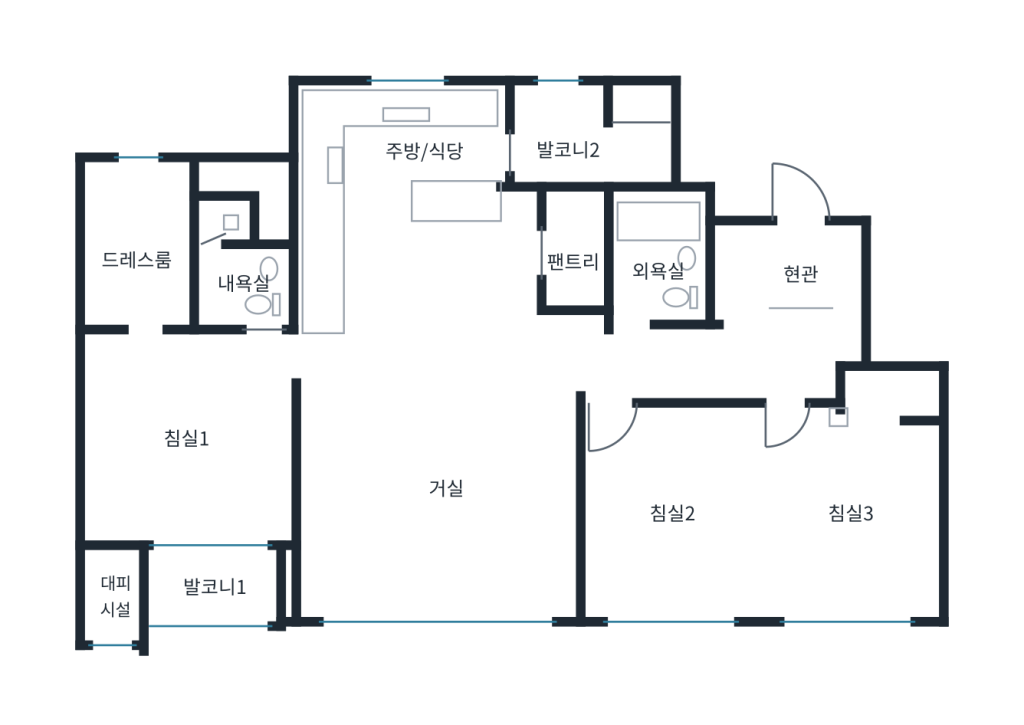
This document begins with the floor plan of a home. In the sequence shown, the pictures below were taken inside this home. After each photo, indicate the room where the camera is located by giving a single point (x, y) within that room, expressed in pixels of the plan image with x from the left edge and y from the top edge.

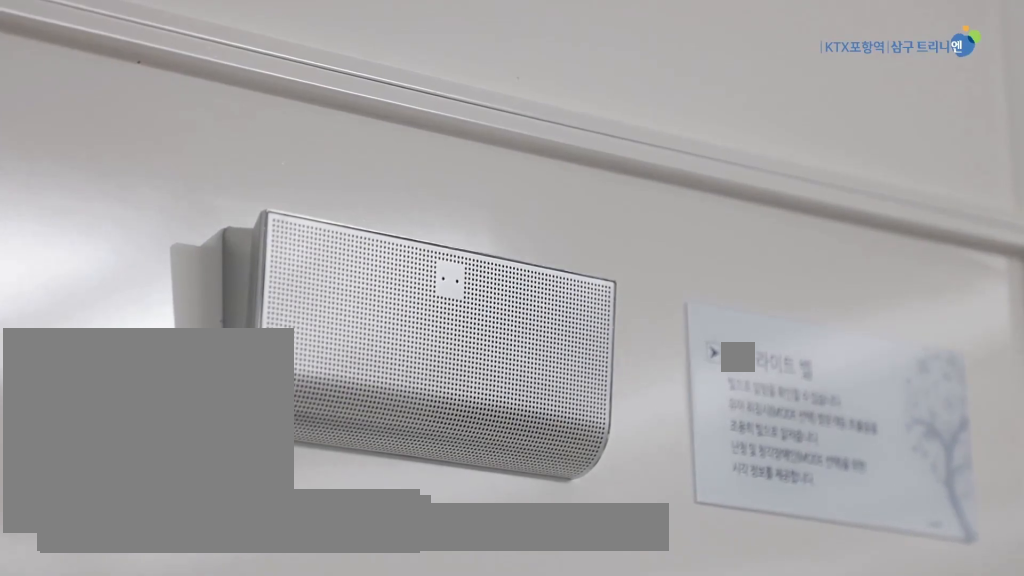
(439, 505)
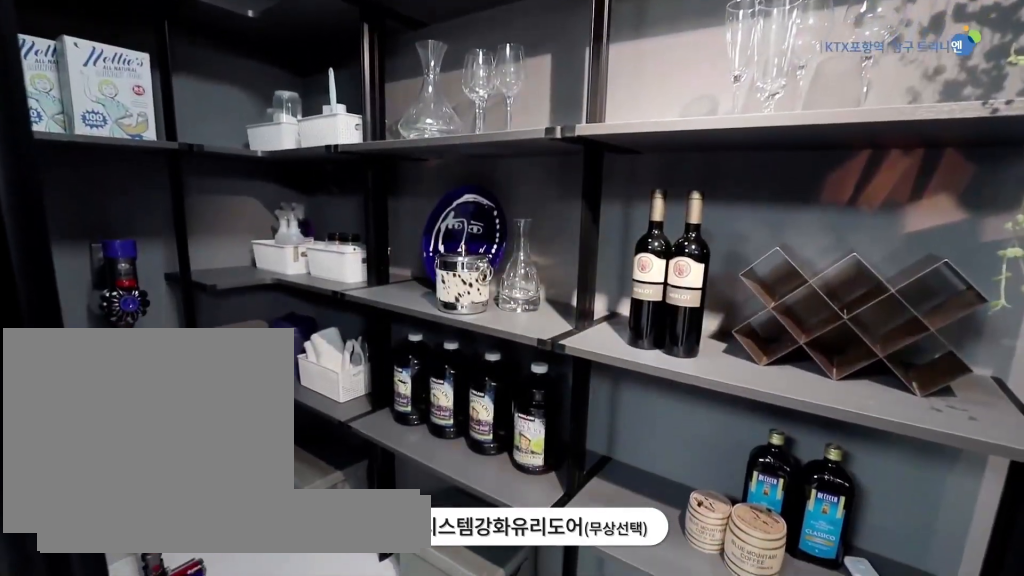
(574, 258)
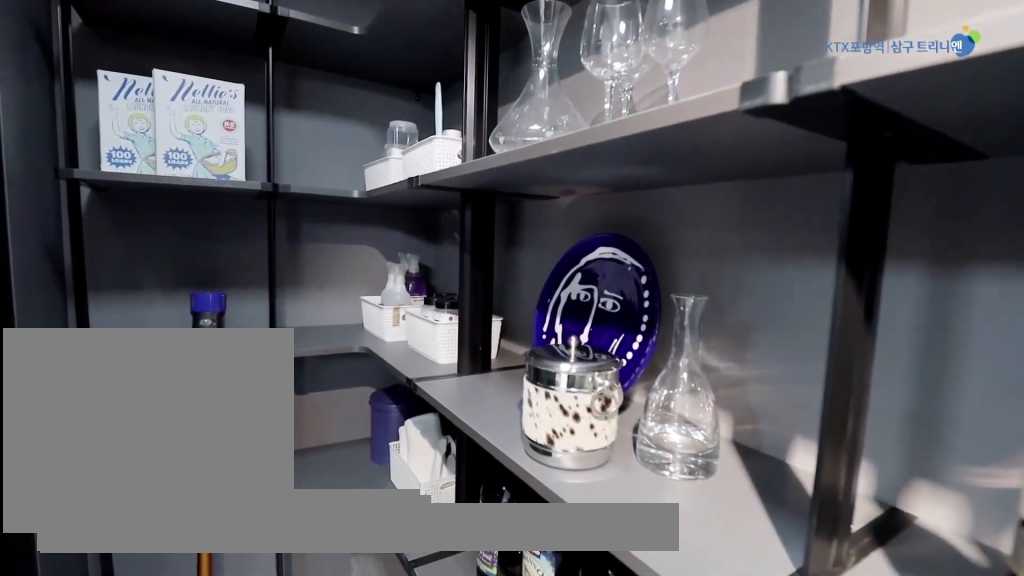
(574, 258)
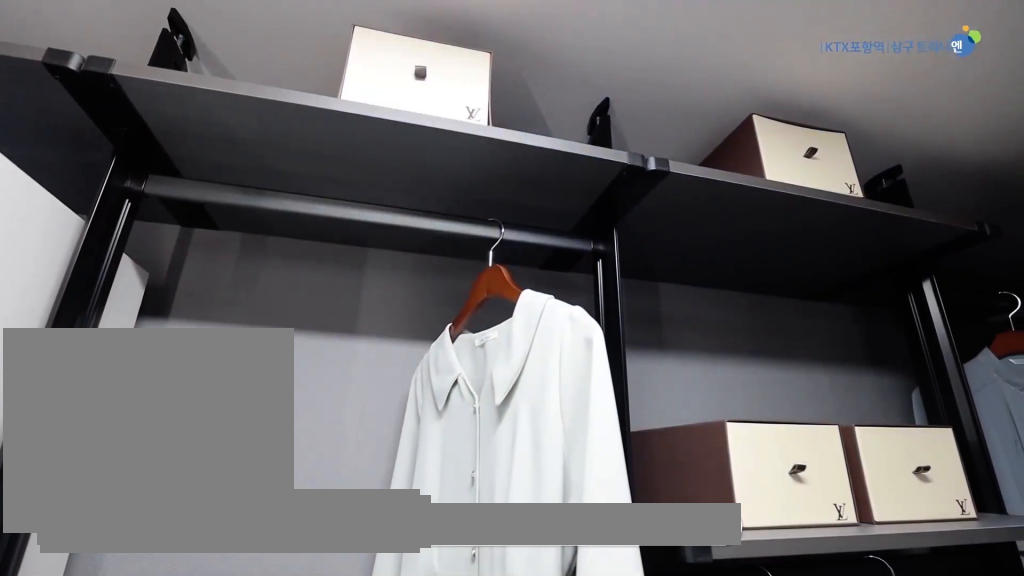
(134, 247)
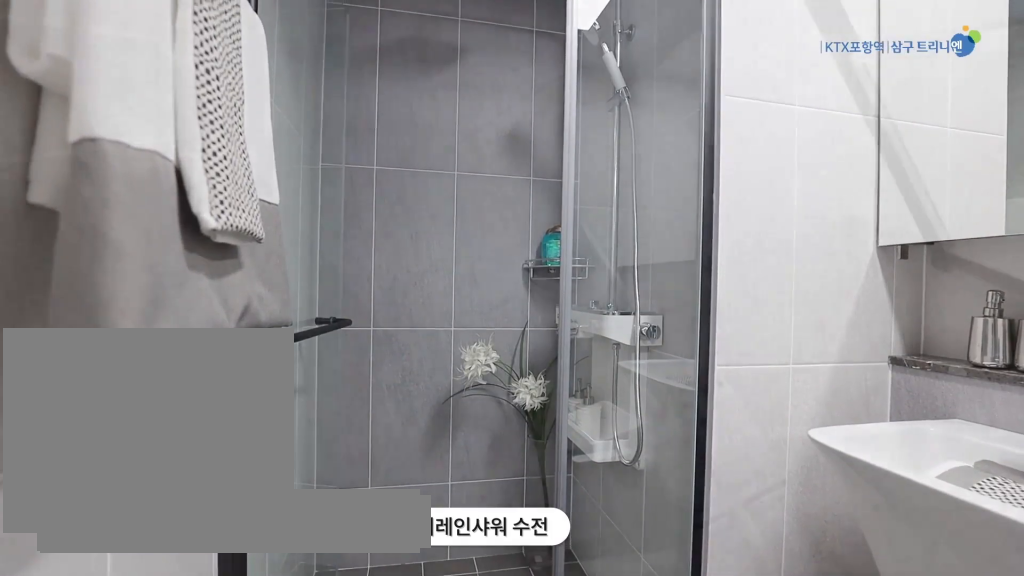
(235, 264)
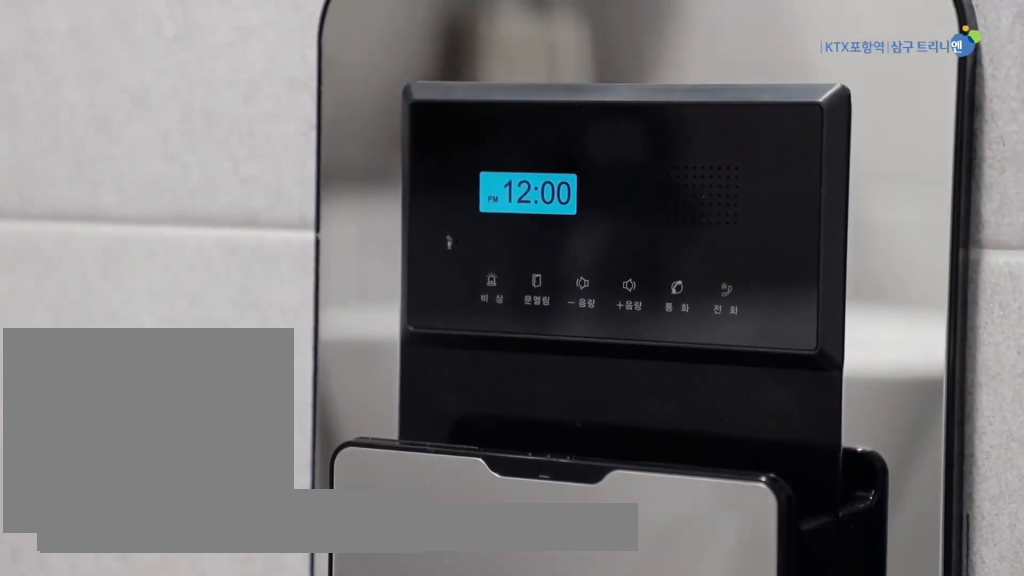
(235, 264)
